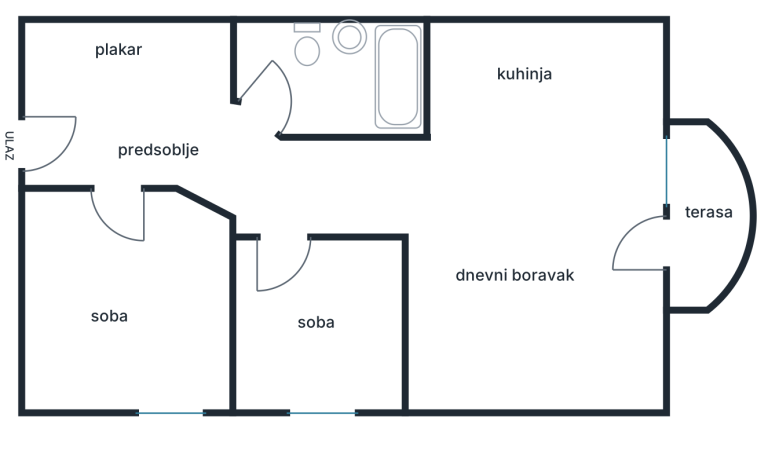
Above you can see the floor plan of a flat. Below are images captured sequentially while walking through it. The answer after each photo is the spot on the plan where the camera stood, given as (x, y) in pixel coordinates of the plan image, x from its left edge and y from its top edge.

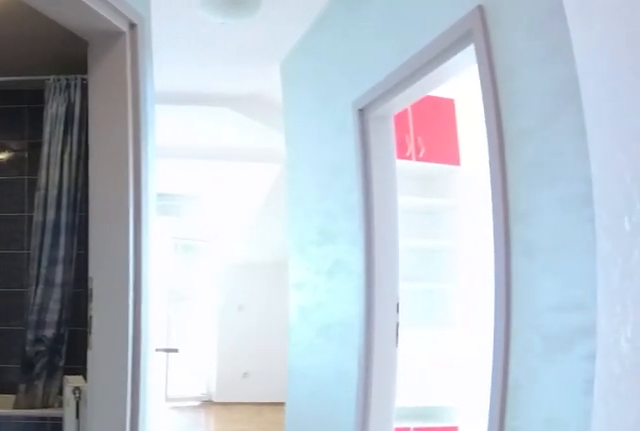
(141, 133)
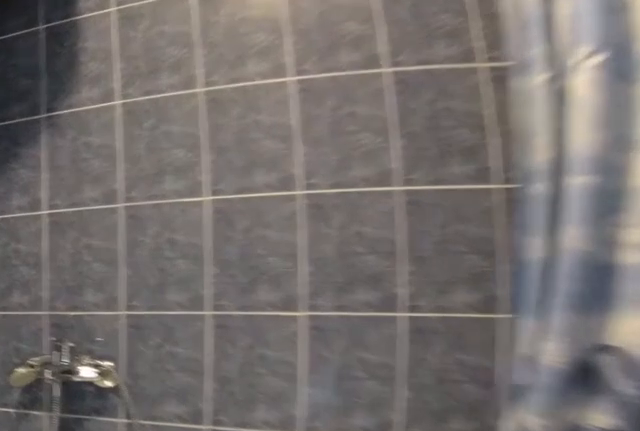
(302, 98)
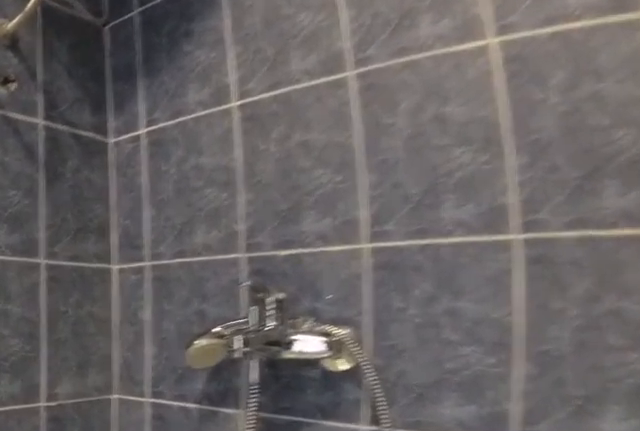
(348, 101)
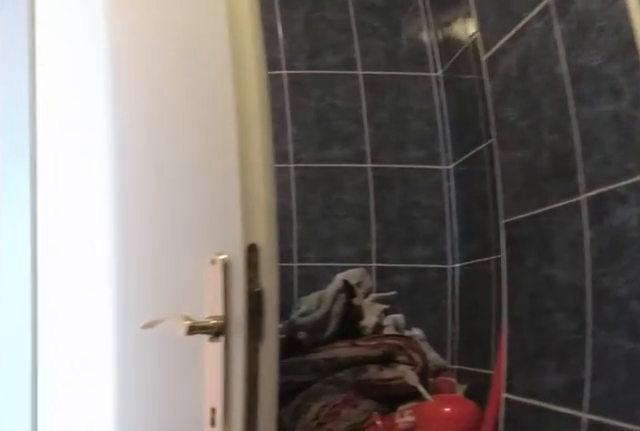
(326, 92)
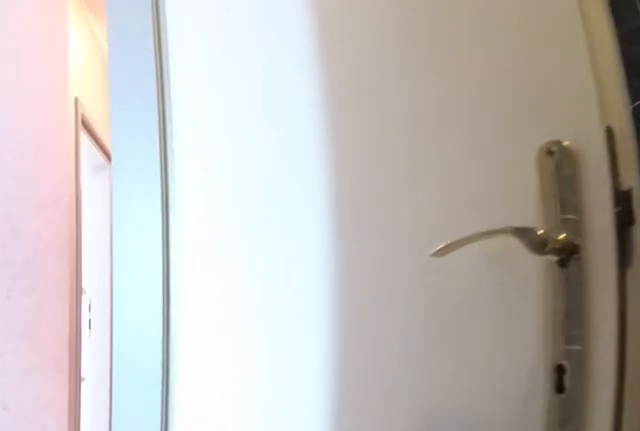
(306, 95)
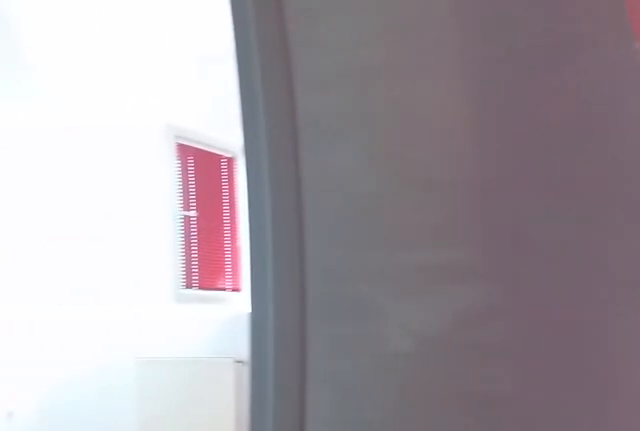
(261, 145)
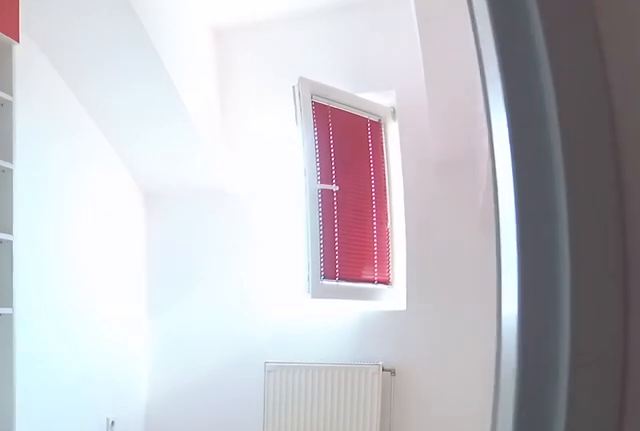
(268, 172)
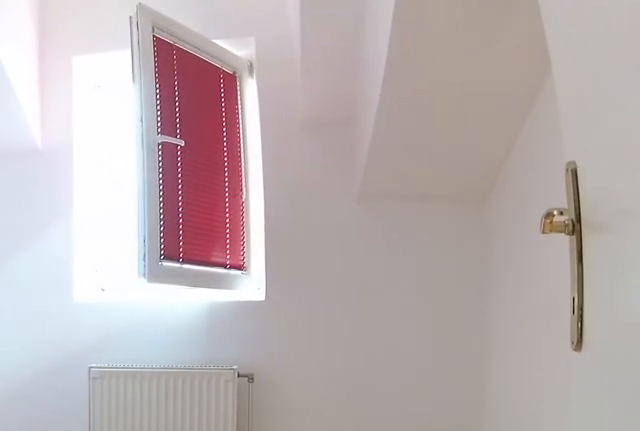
(279, 223)
